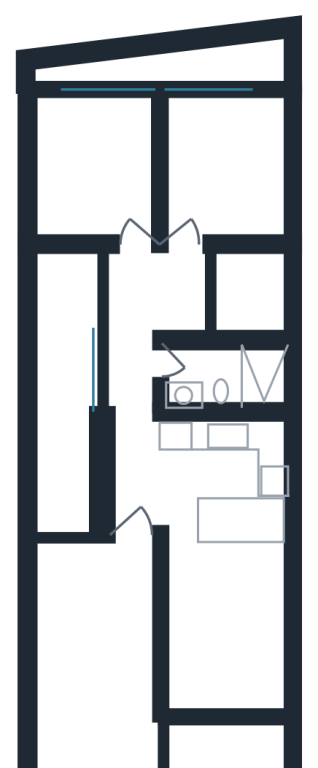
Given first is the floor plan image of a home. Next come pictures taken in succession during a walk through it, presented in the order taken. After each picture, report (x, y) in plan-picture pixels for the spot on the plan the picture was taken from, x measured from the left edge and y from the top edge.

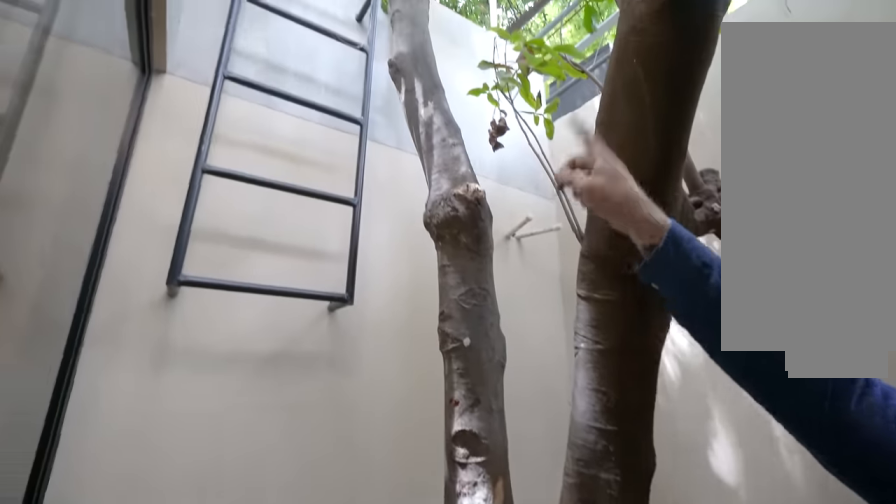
(223, 311)
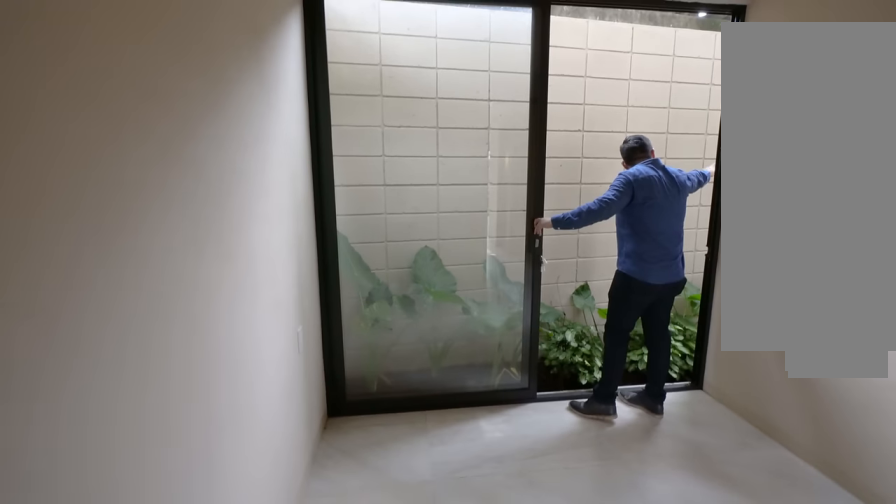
(115, 200)
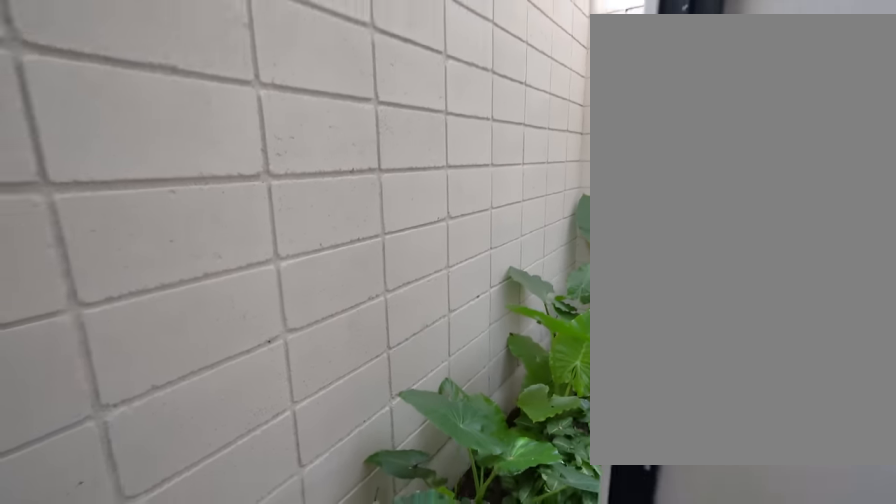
(103, 105)
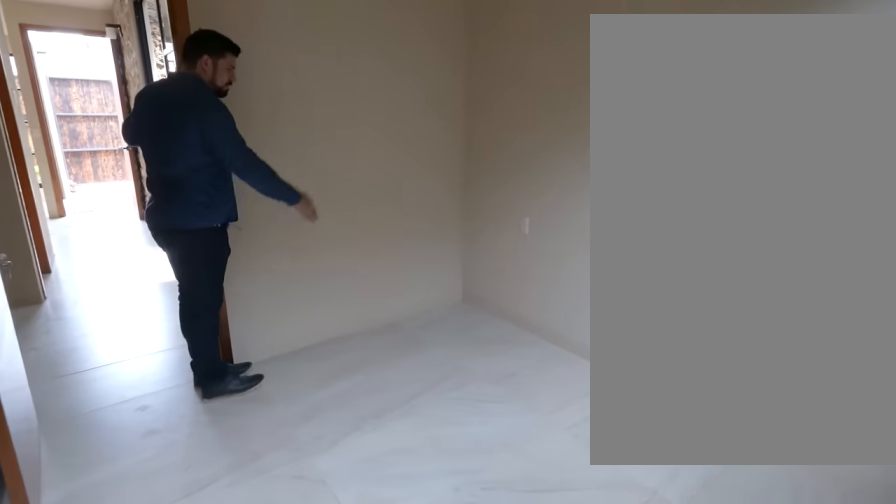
(91, 155)
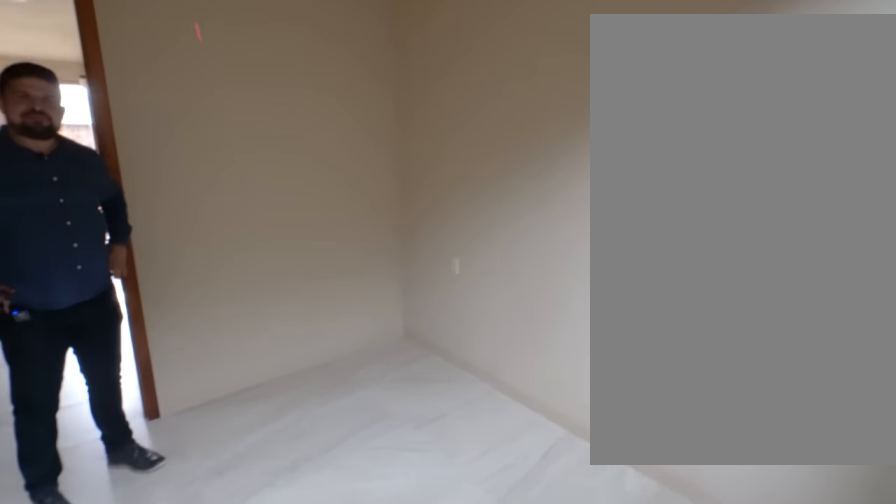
(120, 139)
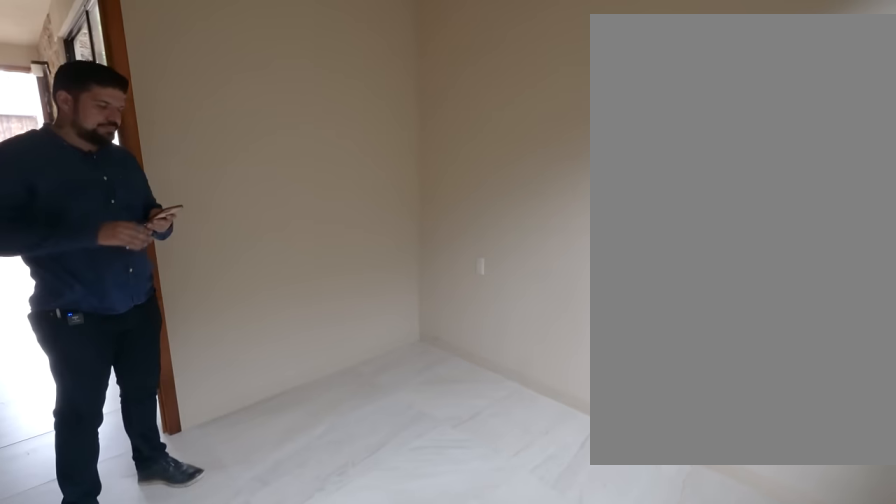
(125, 136)
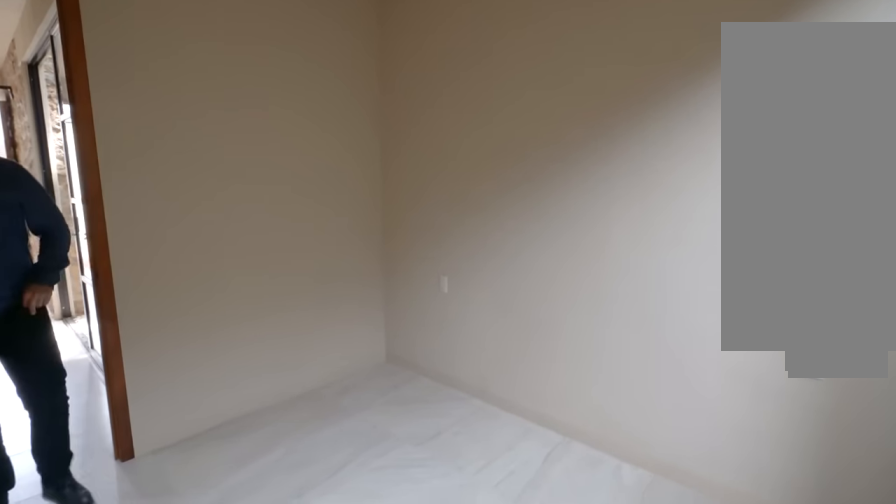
(125, 136)
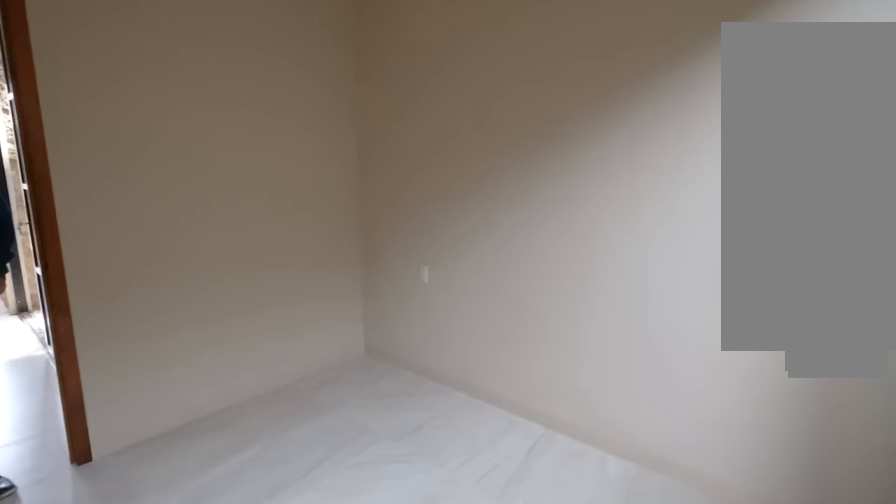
(125, 136)
